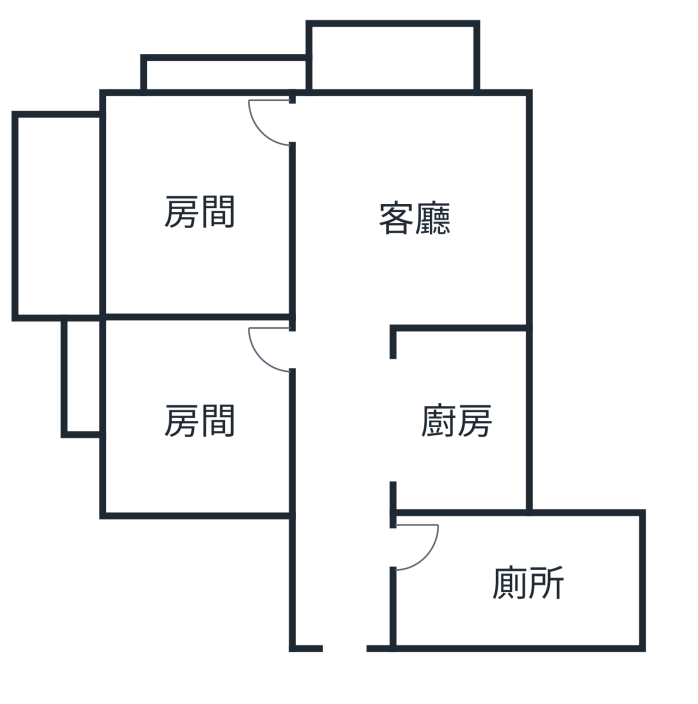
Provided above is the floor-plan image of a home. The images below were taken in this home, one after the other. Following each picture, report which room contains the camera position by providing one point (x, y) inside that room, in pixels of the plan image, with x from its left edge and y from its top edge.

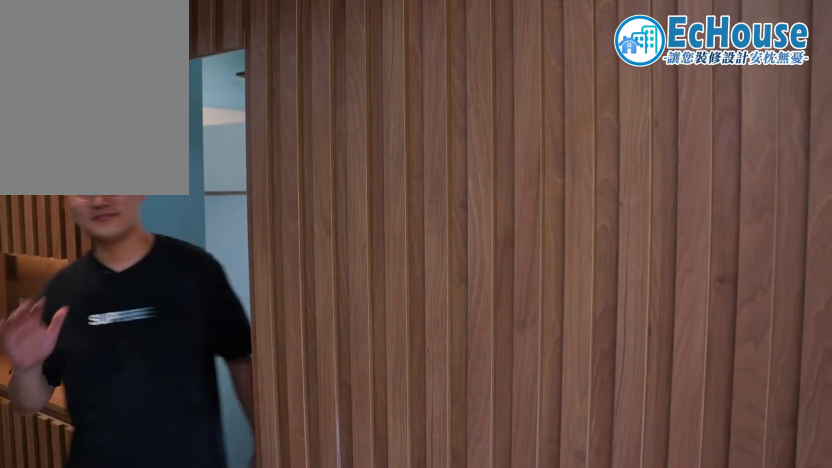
(488, 303)
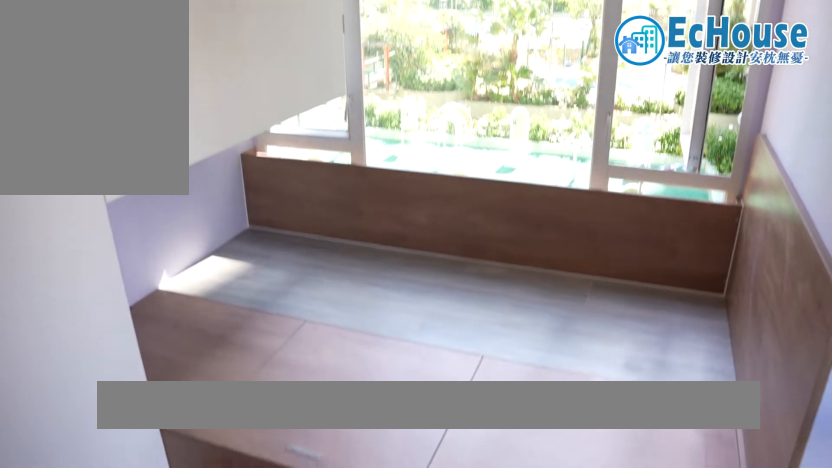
(200, 293)
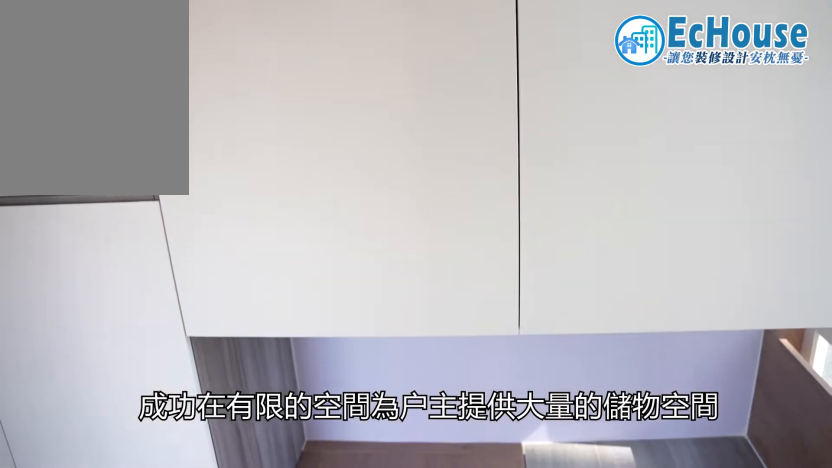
(200, 293)
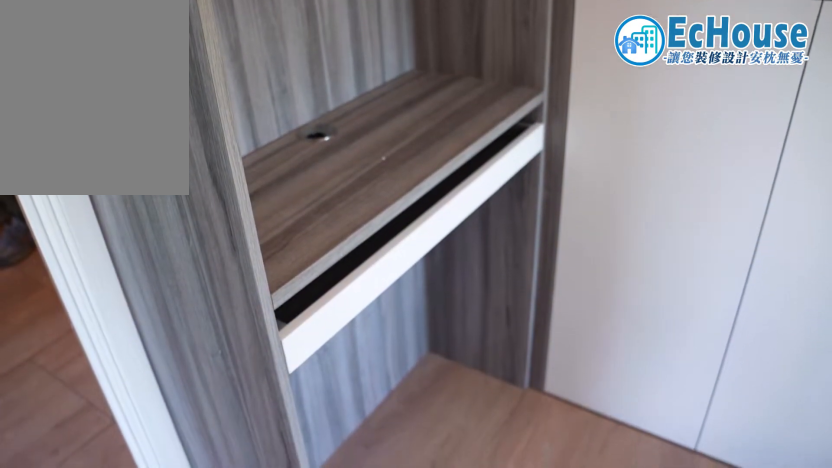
(200, 289)
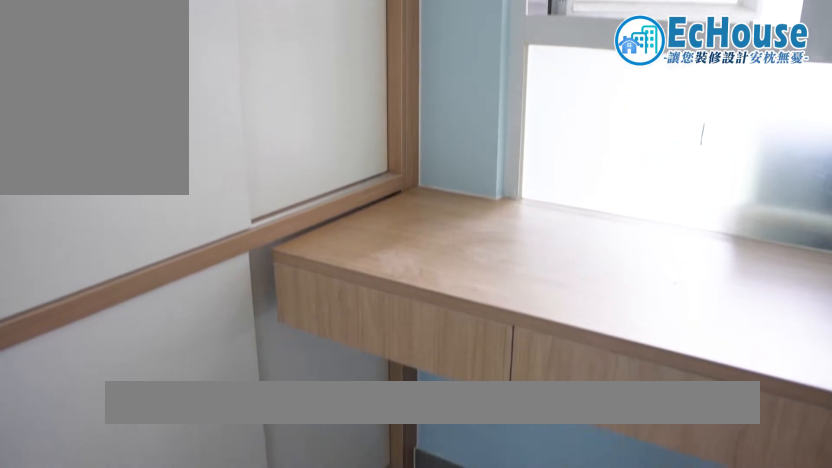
(197, 491)
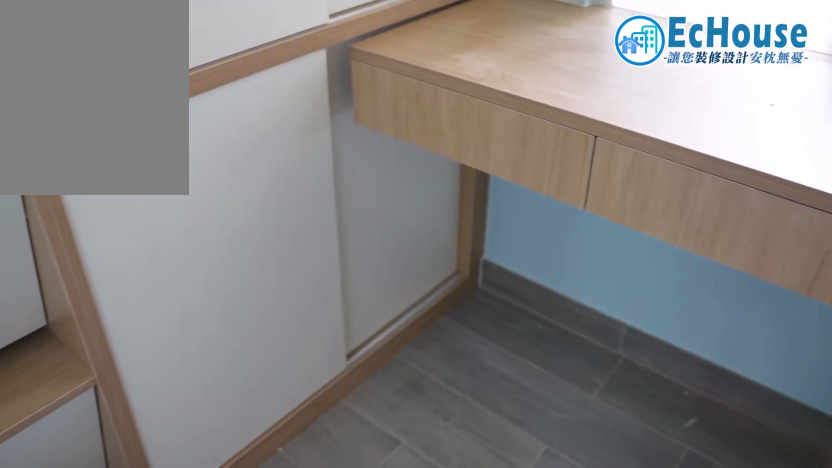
(197, 491)
